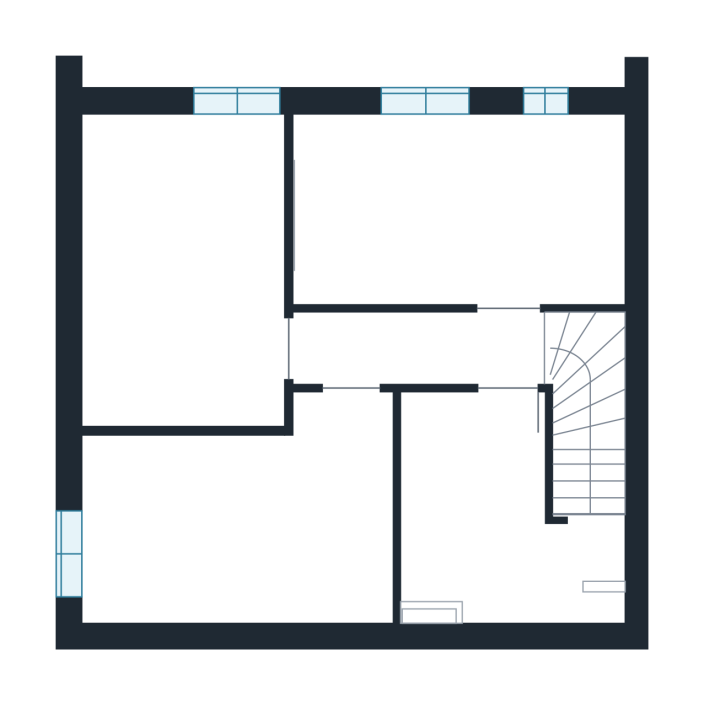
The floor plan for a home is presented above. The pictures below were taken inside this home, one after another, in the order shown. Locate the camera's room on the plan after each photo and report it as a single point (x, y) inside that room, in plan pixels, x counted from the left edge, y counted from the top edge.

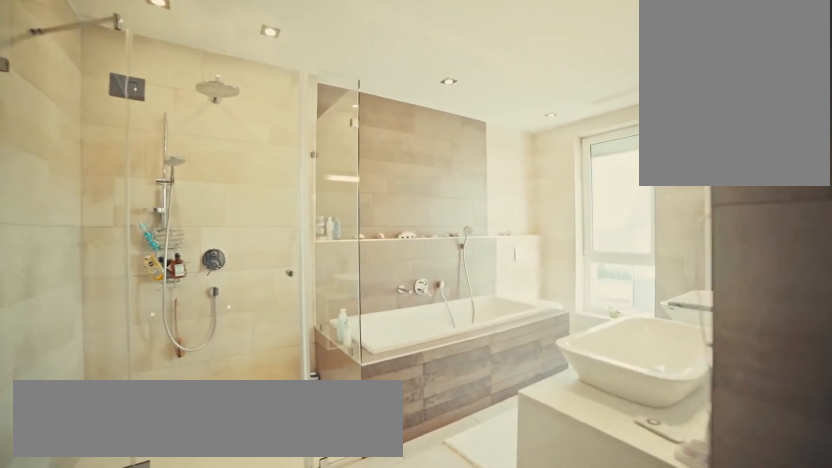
(317, 422)
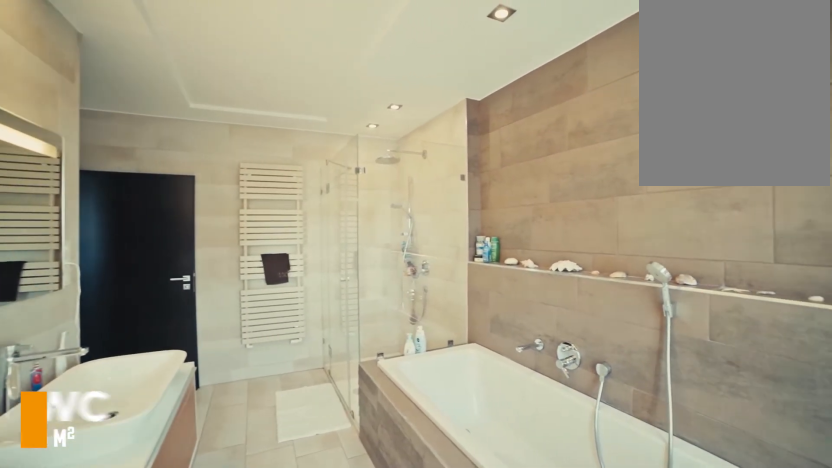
(124, 581)
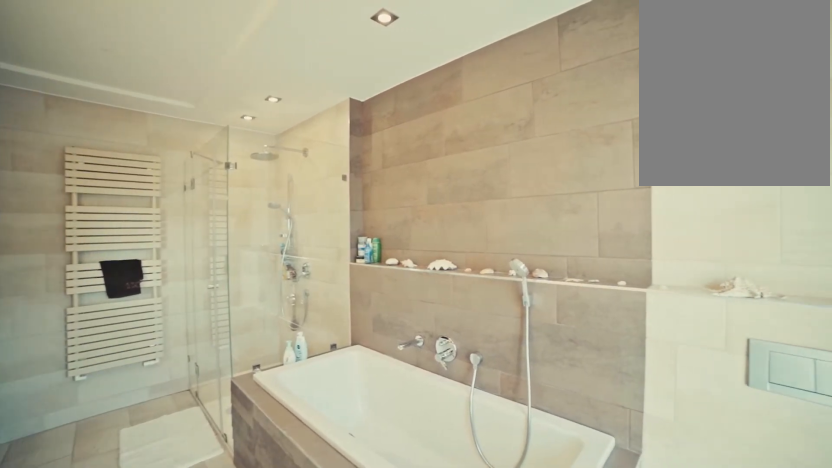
(124, 581)
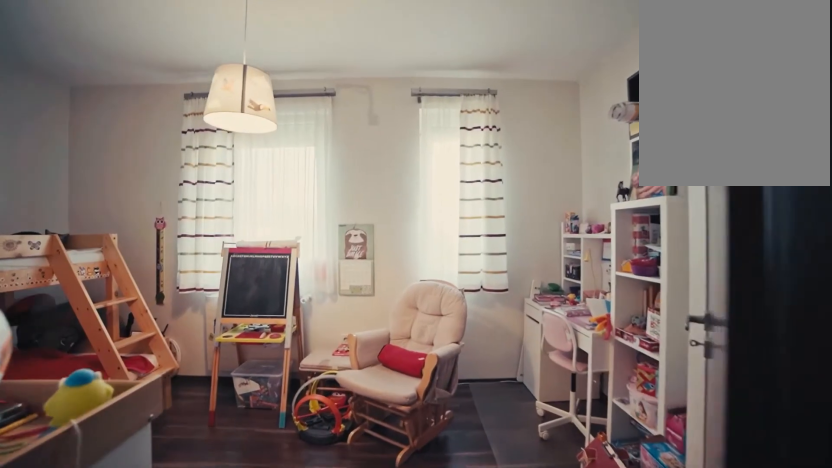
(425, 289)
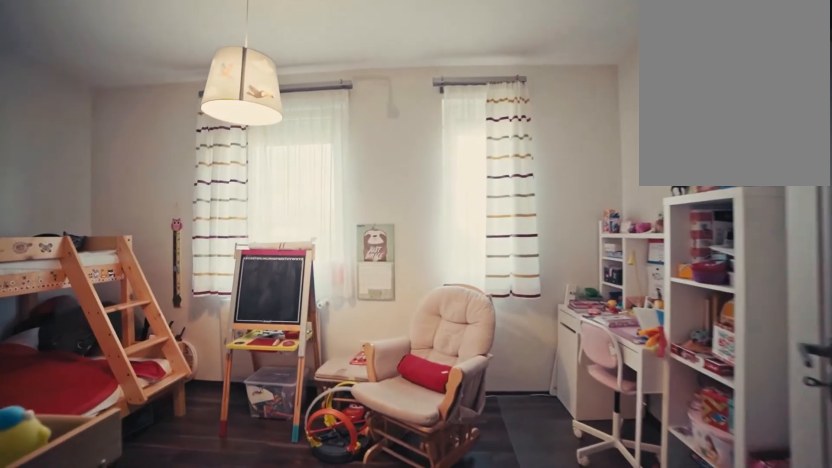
(424, 270)
